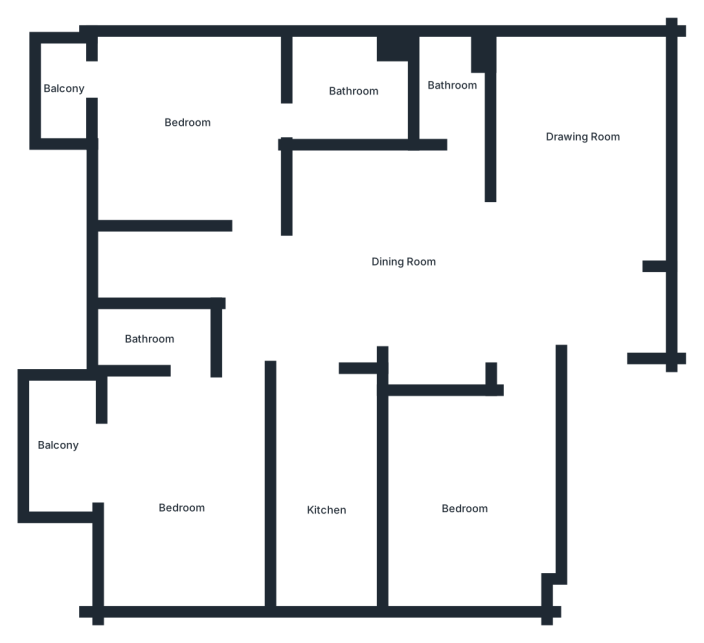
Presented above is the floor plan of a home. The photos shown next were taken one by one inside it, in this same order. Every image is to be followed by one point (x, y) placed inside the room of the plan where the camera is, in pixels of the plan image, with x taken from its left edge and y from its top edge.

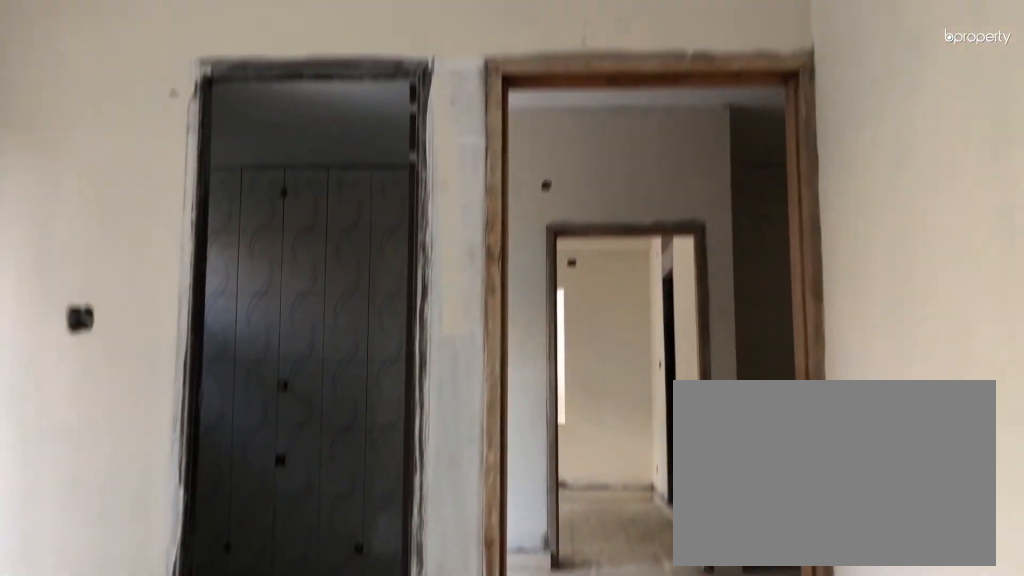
(181, 484)
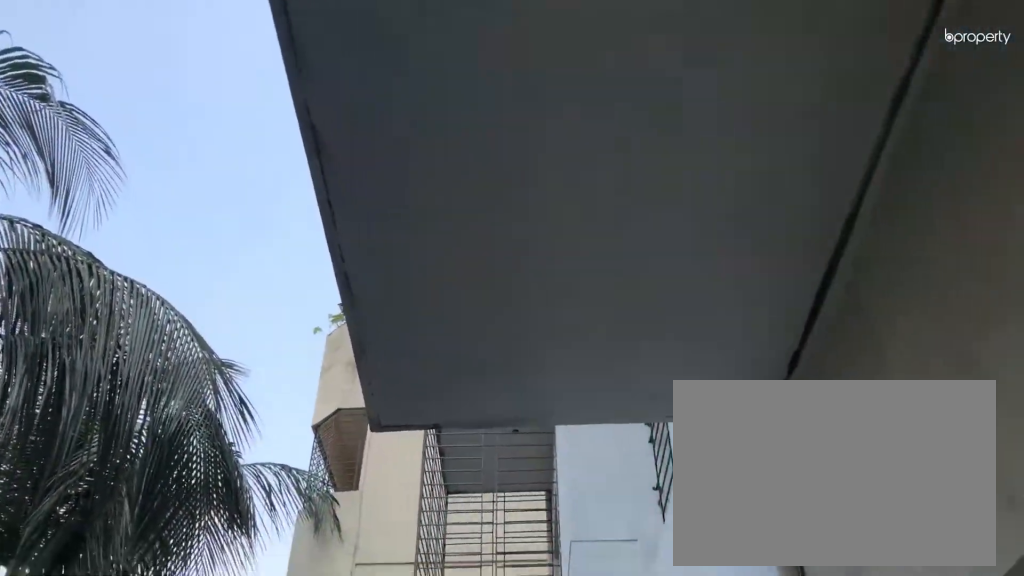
(58, 442)
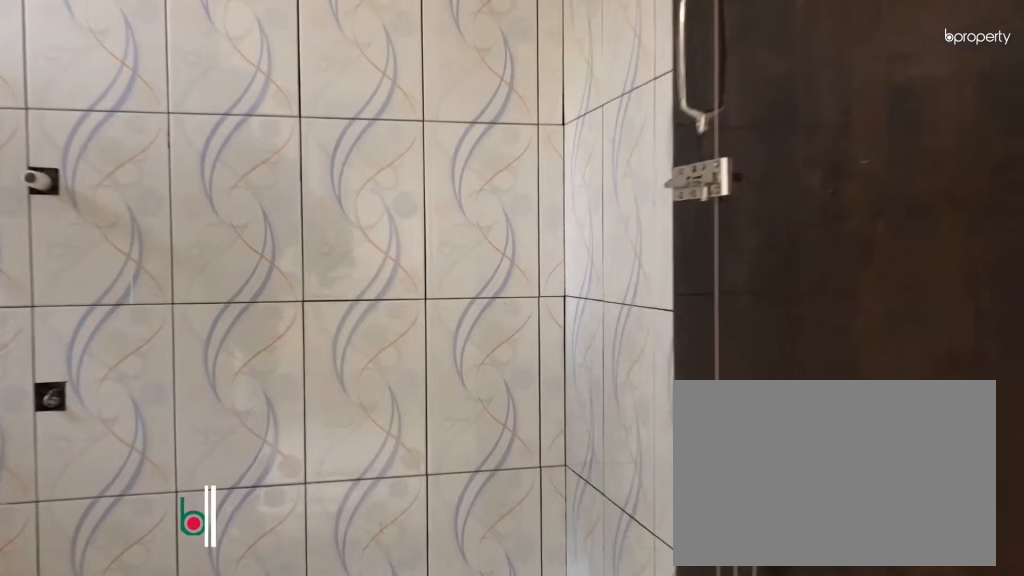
(145, 343)
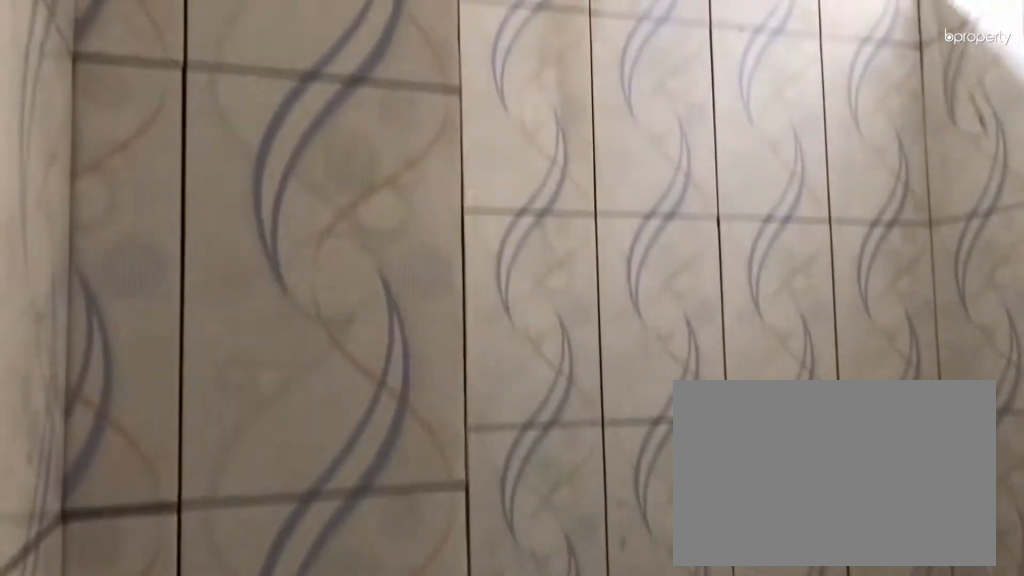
(145, 343)
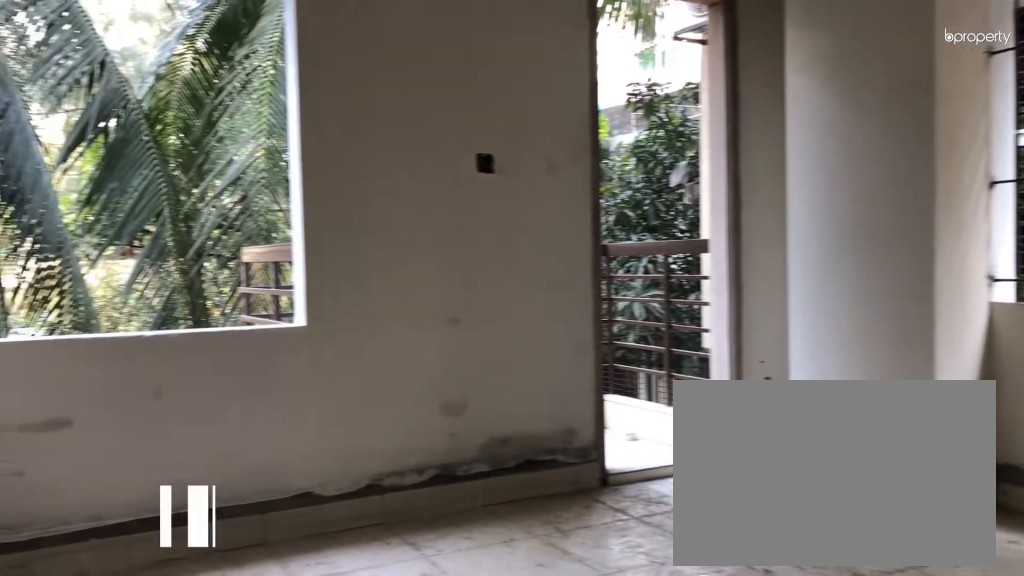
(181, 125)
